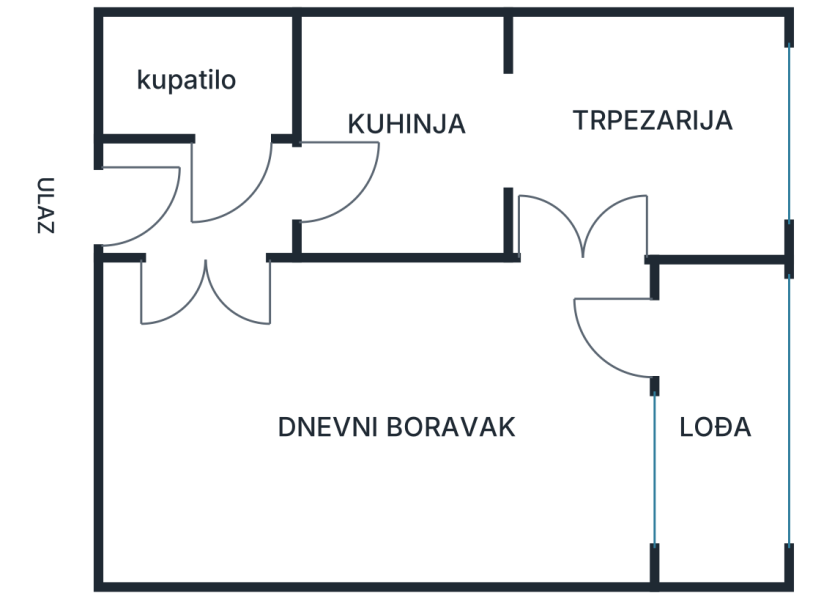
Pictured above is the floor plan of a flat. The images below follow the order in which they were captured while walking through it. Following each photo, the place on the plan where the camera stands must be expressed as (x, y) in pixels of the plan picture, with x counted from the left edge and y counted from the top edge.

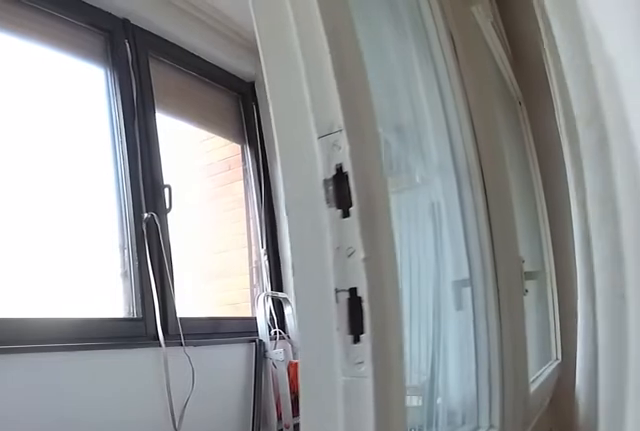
(653, 332)
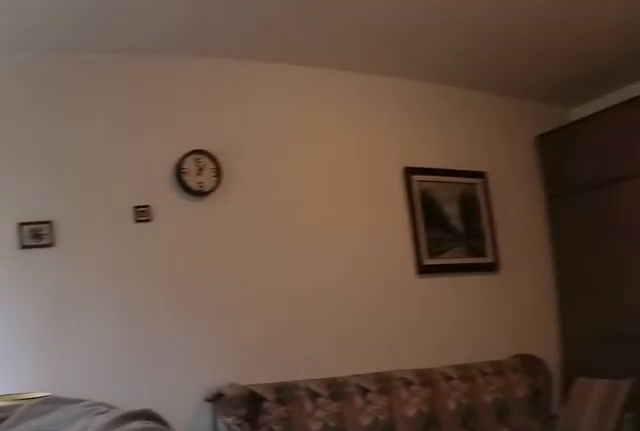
(634, 303)
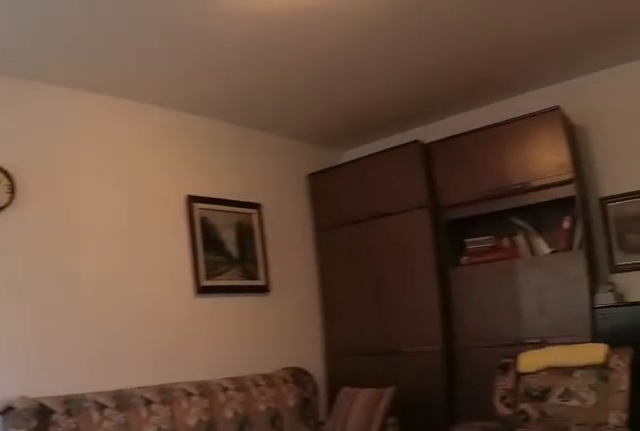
(638, 301)
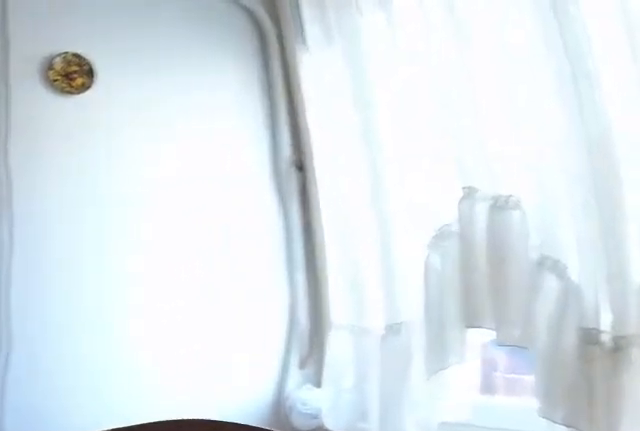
(636, 195)
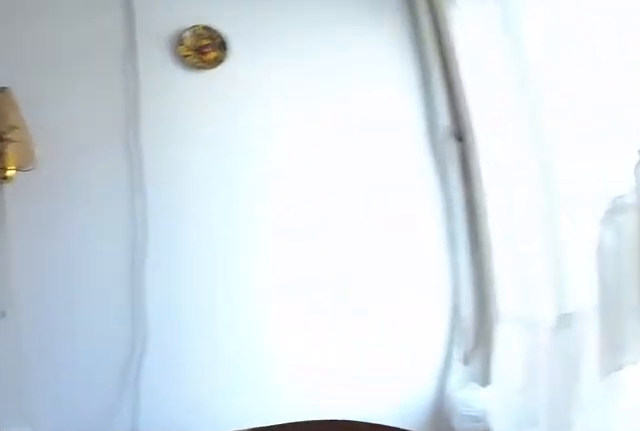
(649, 196)
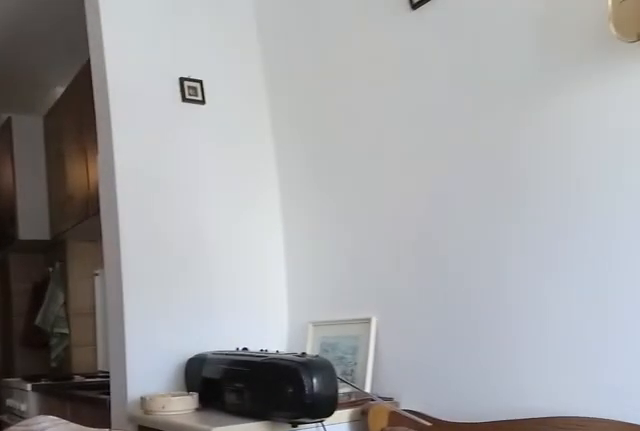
(697, 176)
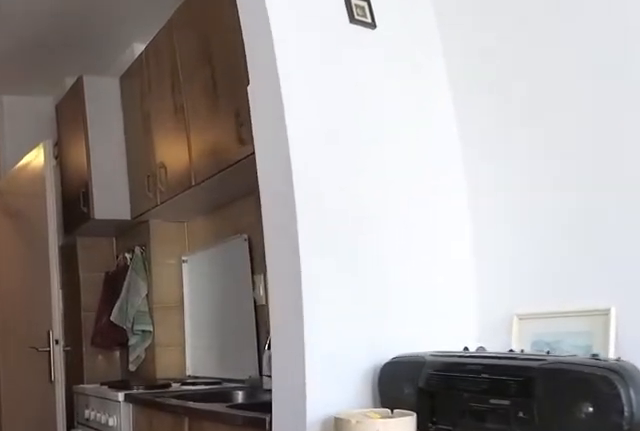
(637, 163)
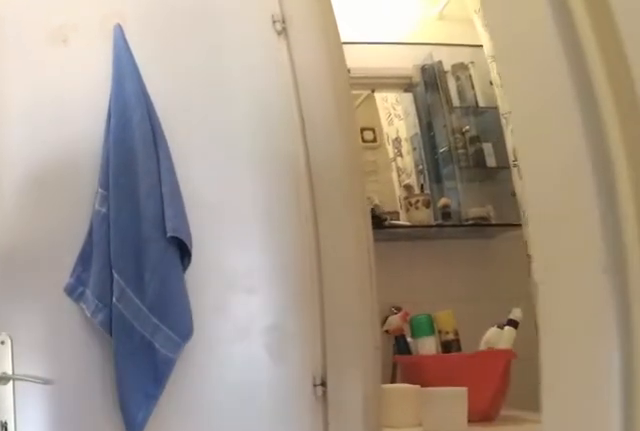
(310, 173)
